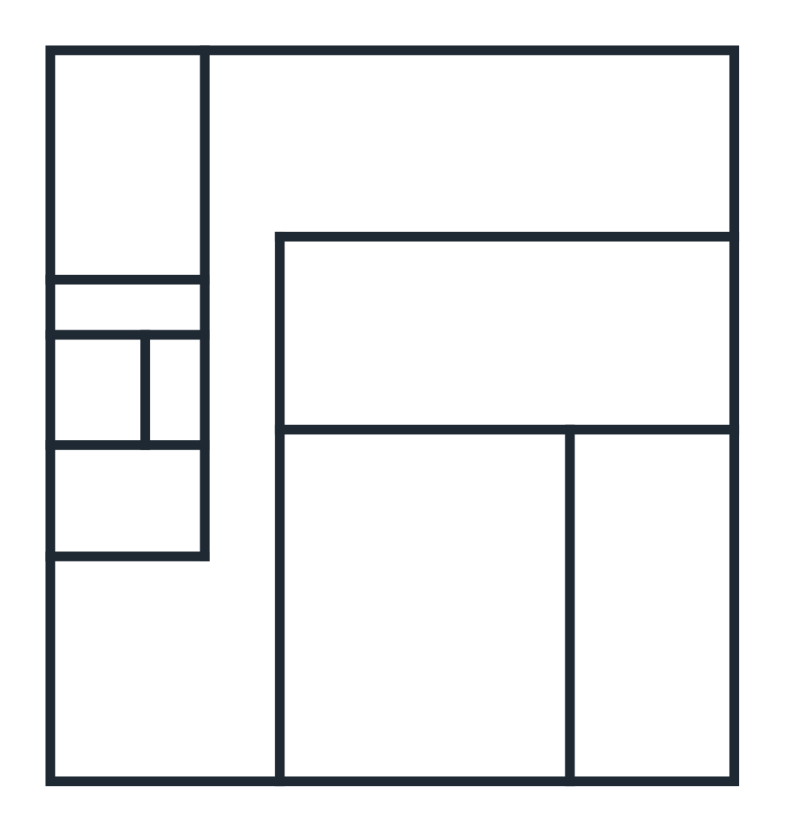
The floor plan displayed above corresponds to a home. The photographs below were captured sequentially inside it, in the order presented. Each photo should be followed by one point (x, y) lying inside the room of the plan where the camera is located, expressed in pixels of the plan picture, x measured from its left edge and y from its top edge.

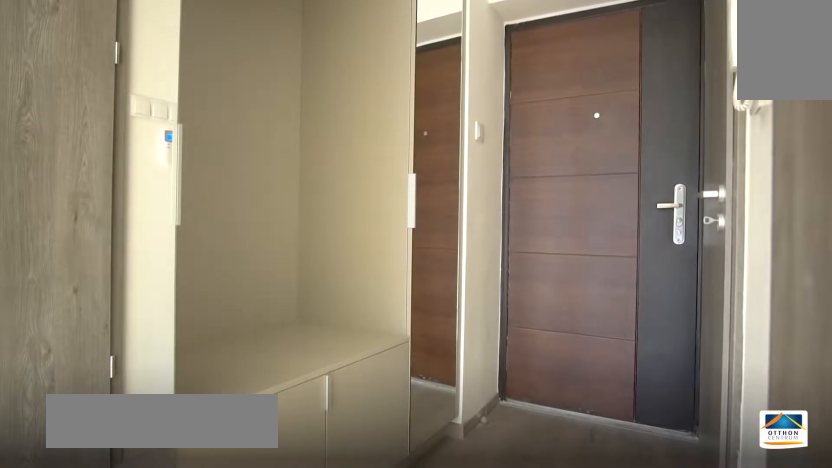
(136, 499)
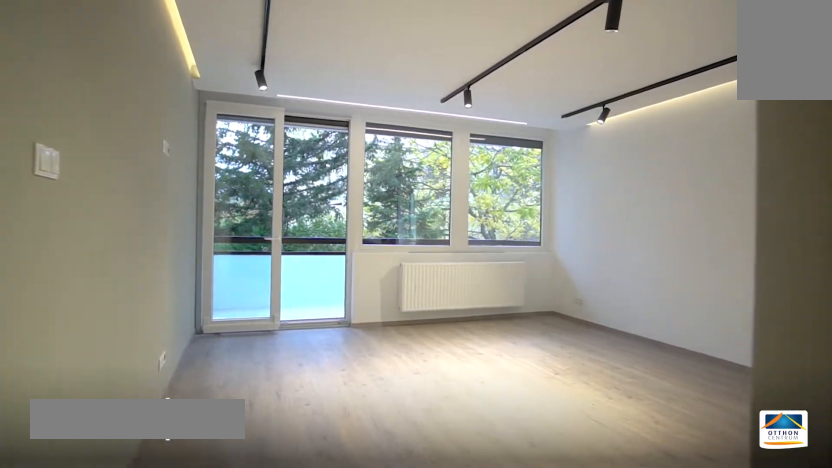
(432, 649)
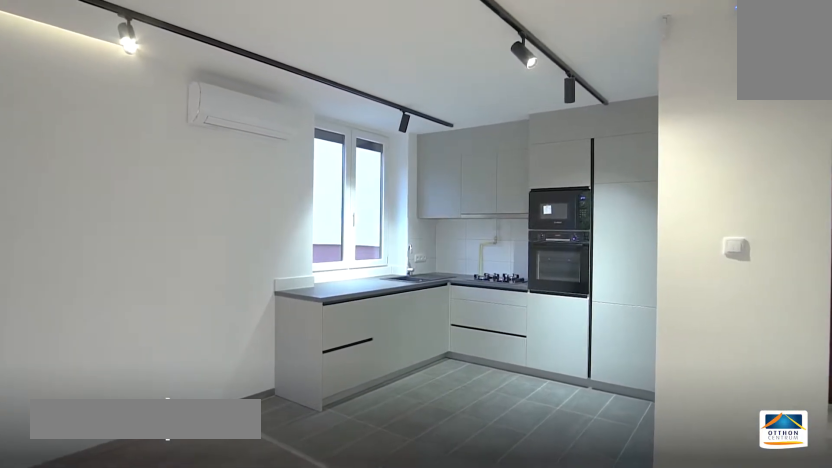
(310, 649)
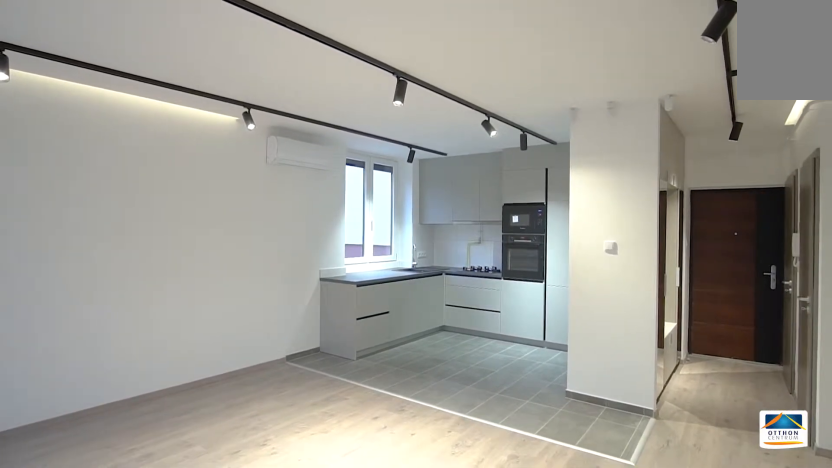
(312, 649)
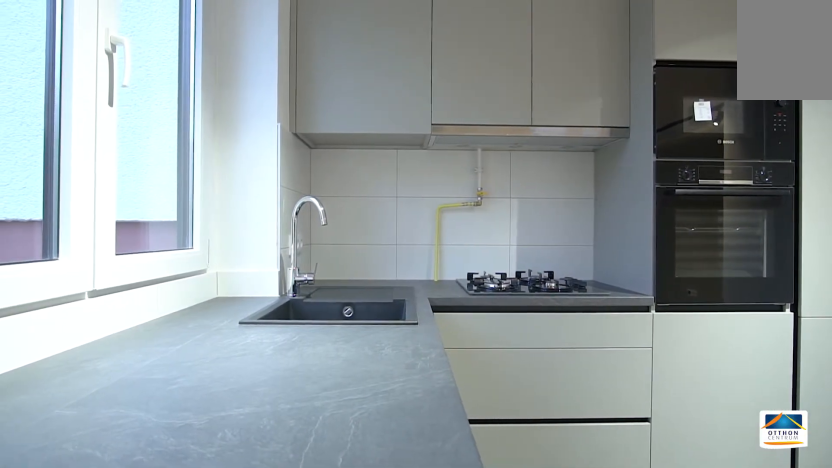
(180, 648)
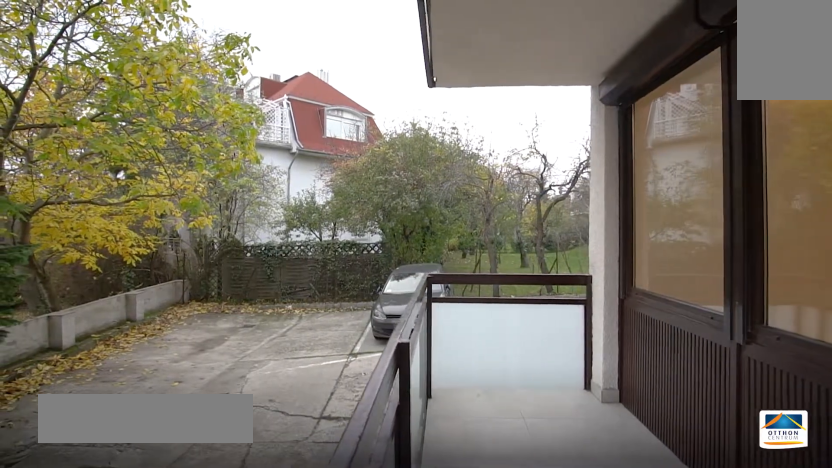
(645, 612)
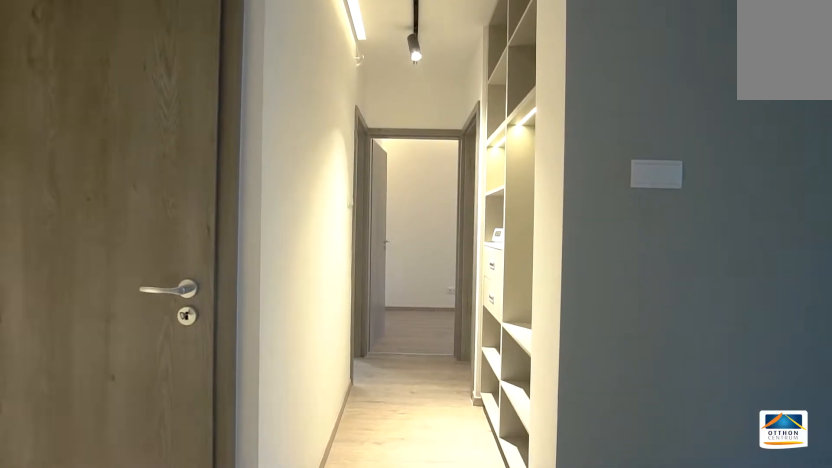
(247, 383)
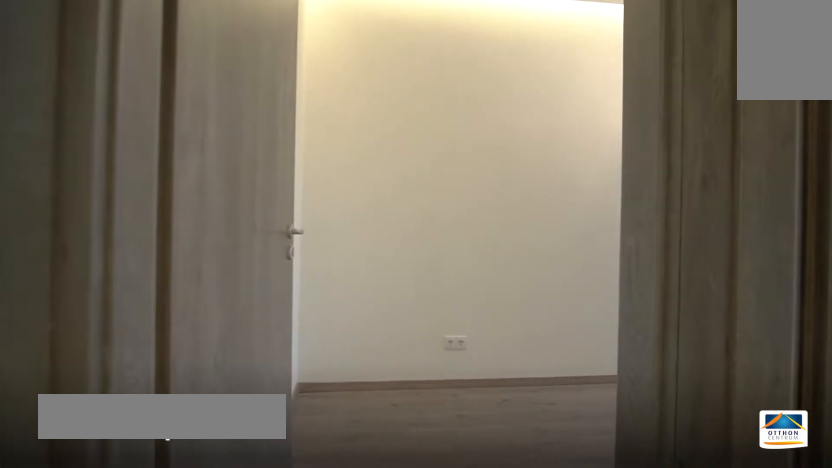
(247, 384)
